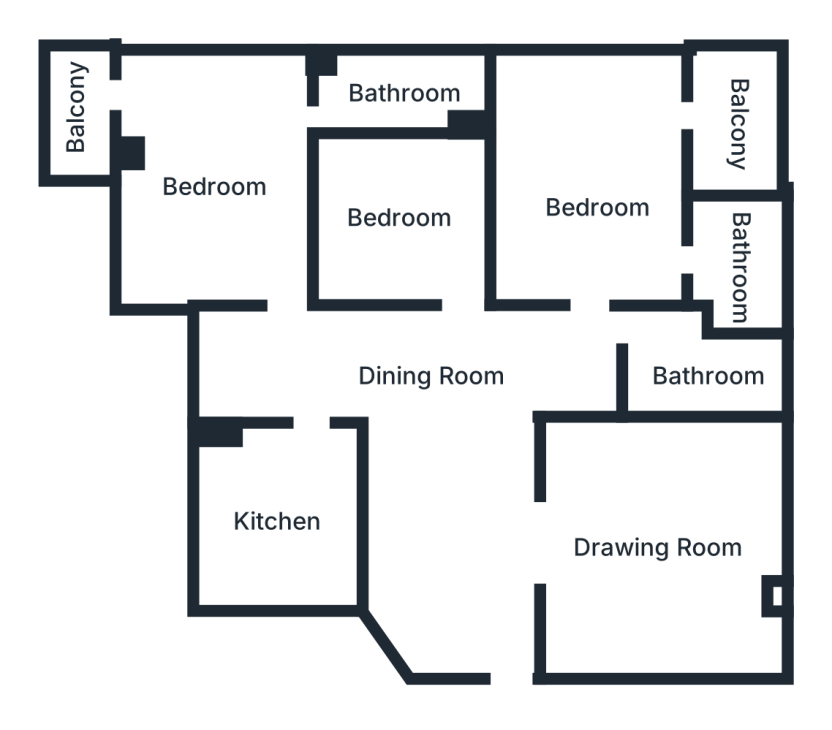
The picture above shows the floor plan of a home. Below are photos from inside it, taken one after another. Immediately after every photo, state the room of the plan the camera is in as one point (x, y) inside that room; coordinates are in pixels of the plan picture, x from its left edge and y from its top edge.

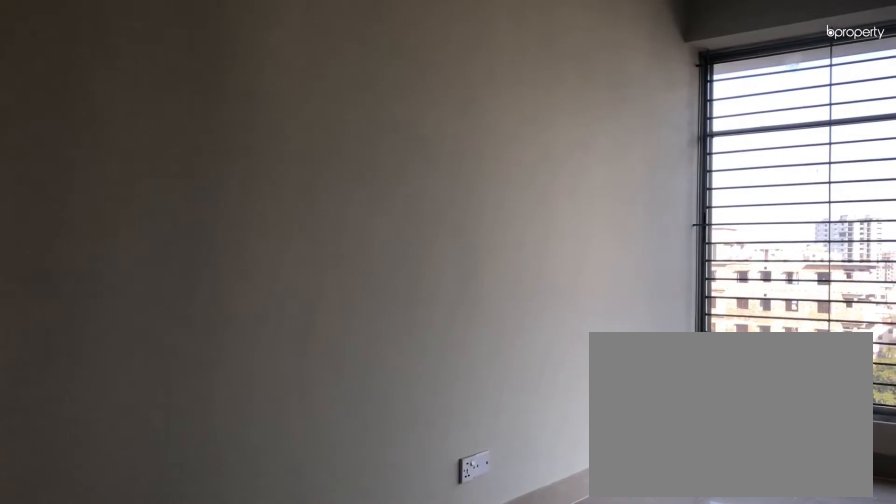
(599, 207)
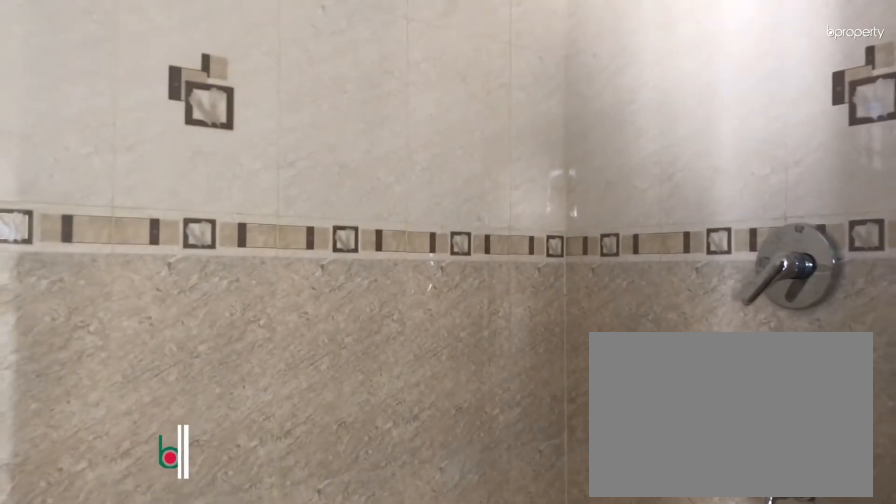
(743, 262)
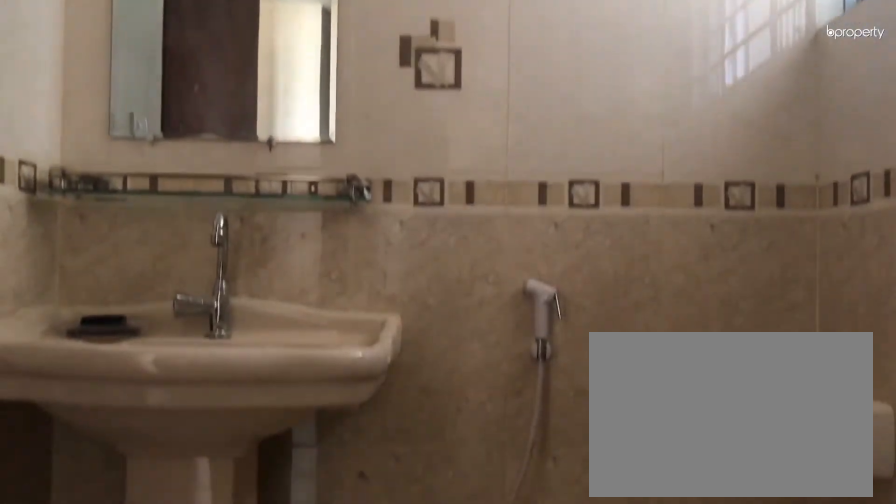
(743, 262)
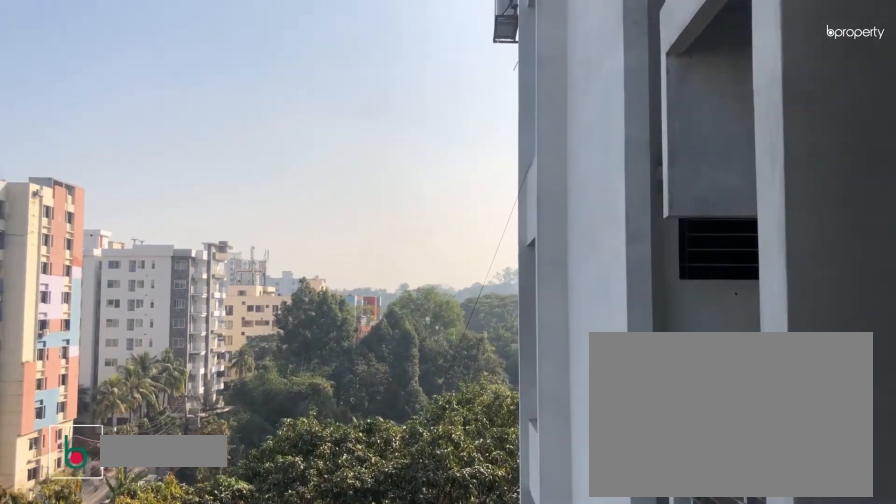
(738, 124)
